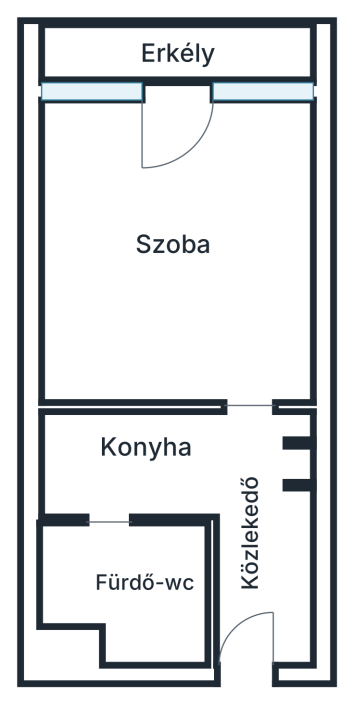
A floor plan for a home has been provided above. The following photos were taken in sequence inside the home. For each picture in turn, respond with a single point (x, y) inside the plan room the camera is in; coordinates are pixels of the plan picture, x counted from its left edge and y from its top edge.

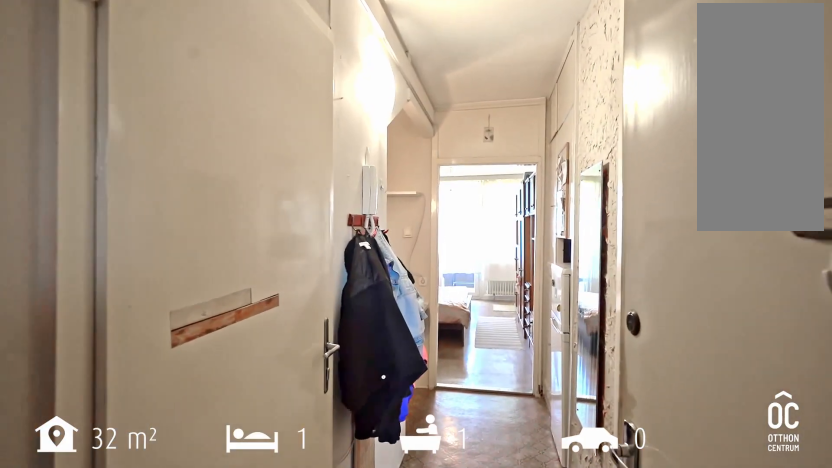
(256, 548)
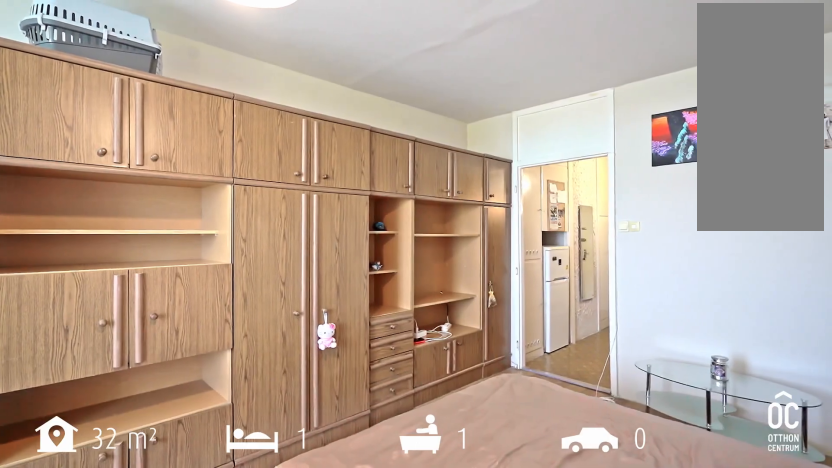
(183, 240)
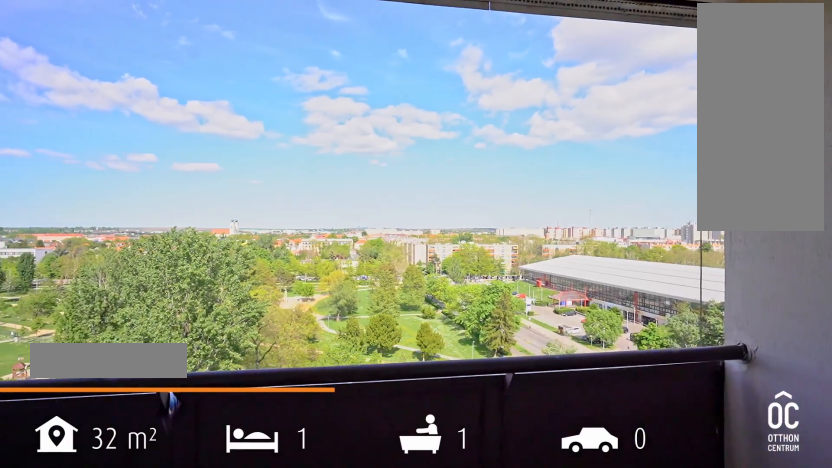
(179, 55)
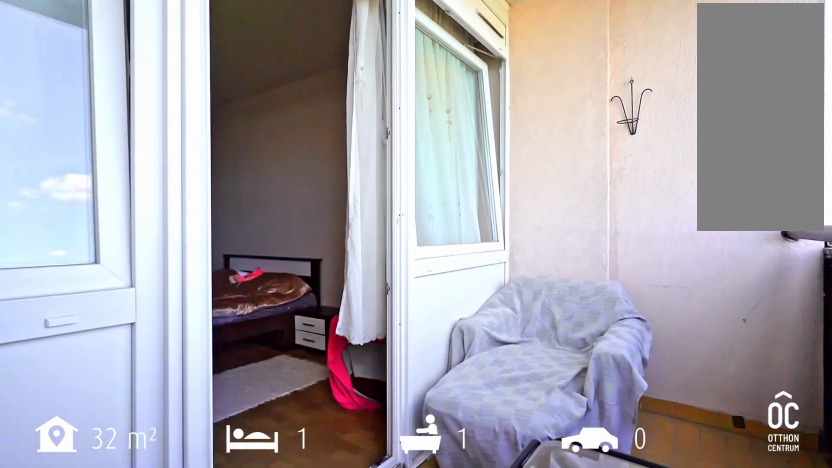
(178, 55)
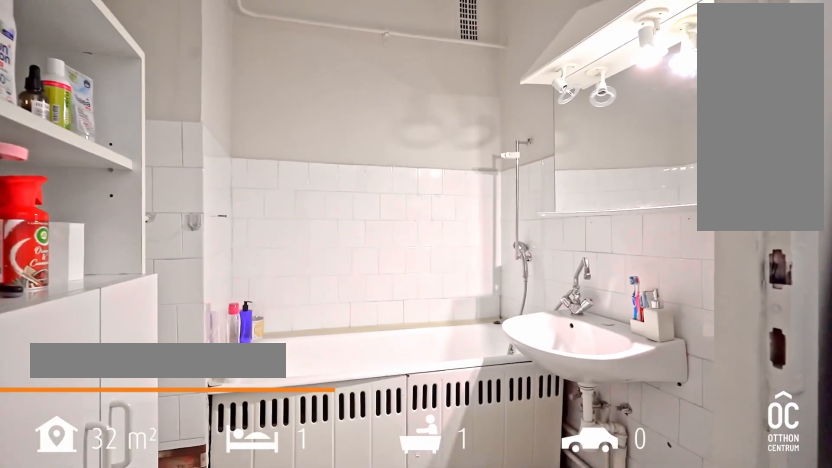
(129, 598)
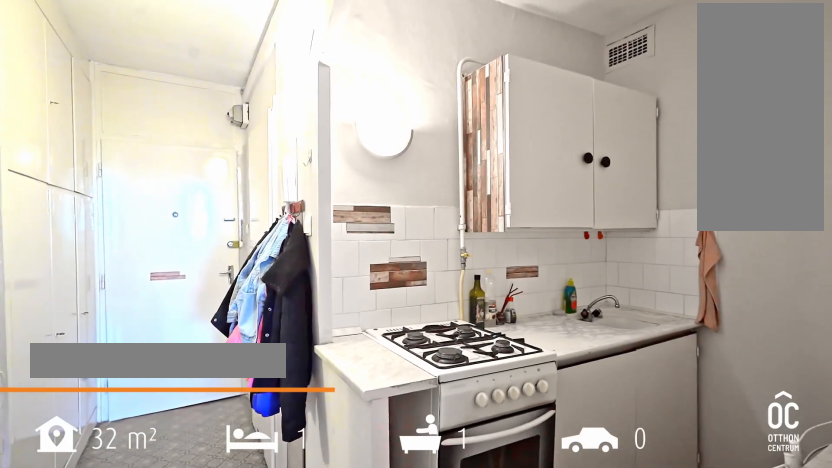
(146, 463)
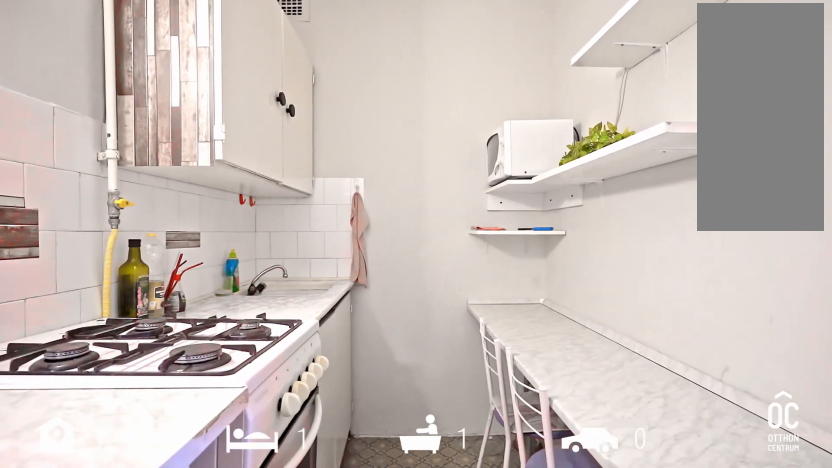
(146, 463)
